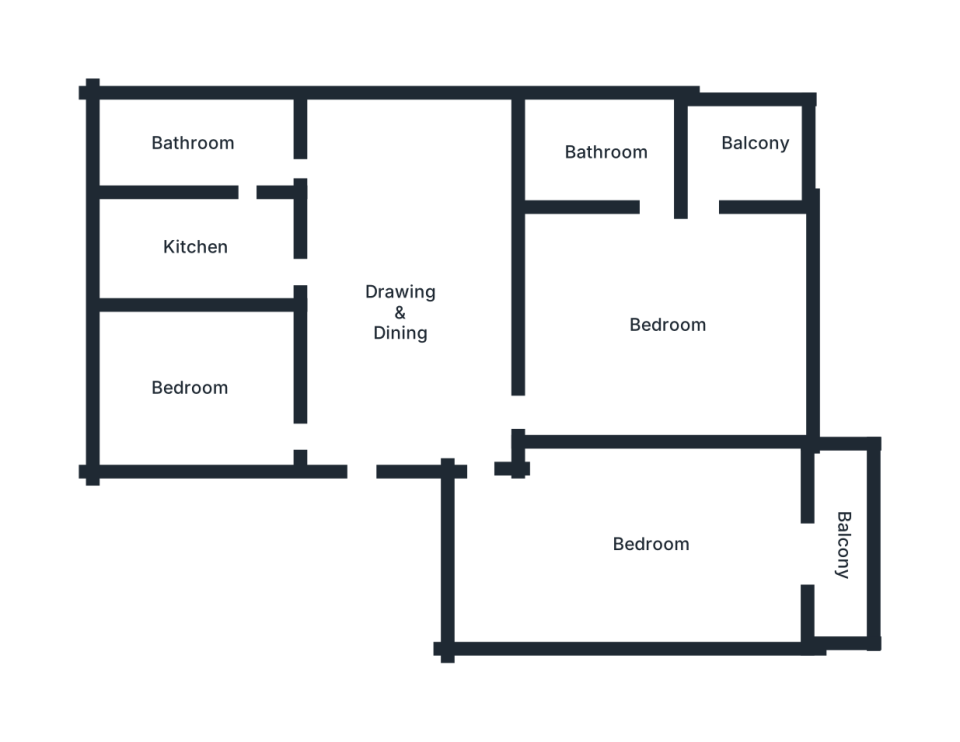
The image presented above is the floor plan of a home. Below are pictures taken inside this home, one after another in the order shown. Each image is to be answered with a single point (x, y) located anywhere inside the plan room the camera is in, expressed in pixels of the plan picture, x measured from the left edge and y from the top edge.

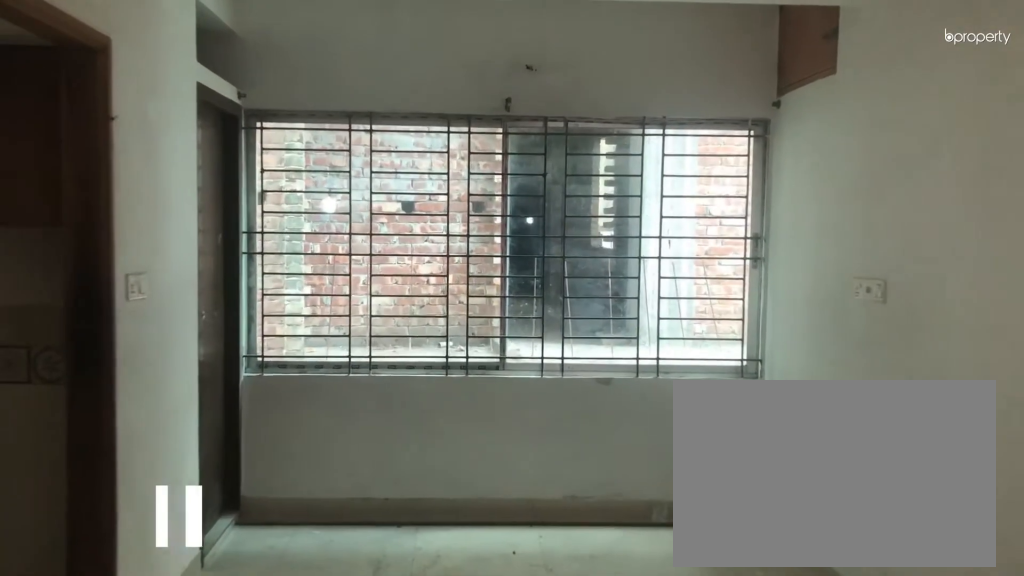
(409, 312)
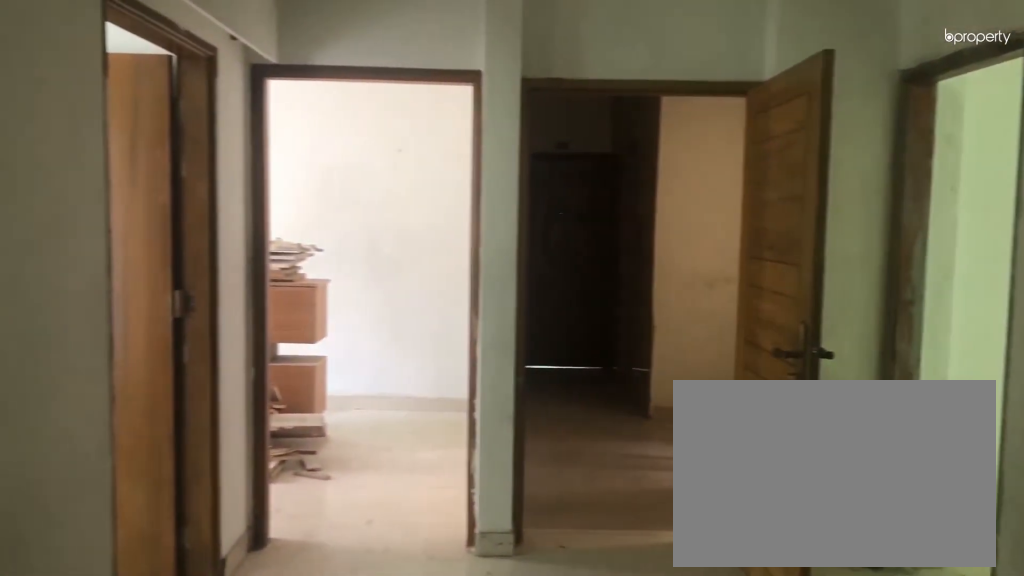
(409, 312)
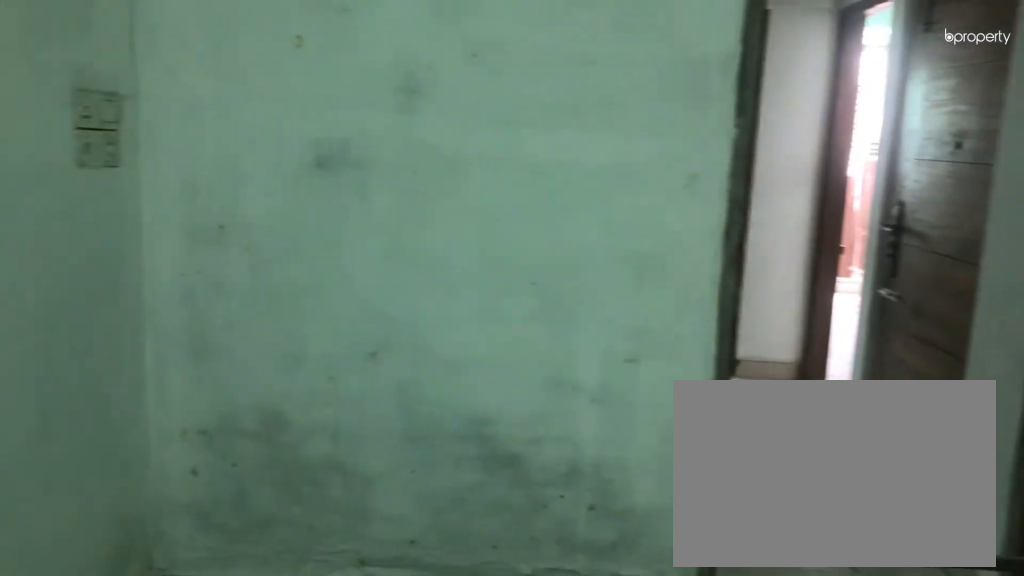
(189, 389)
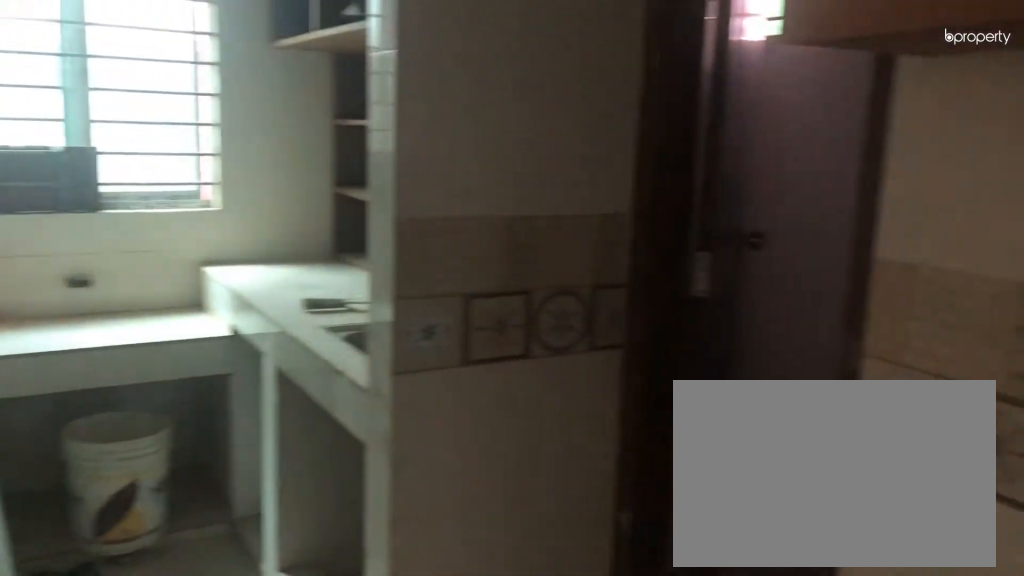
(206, 242)
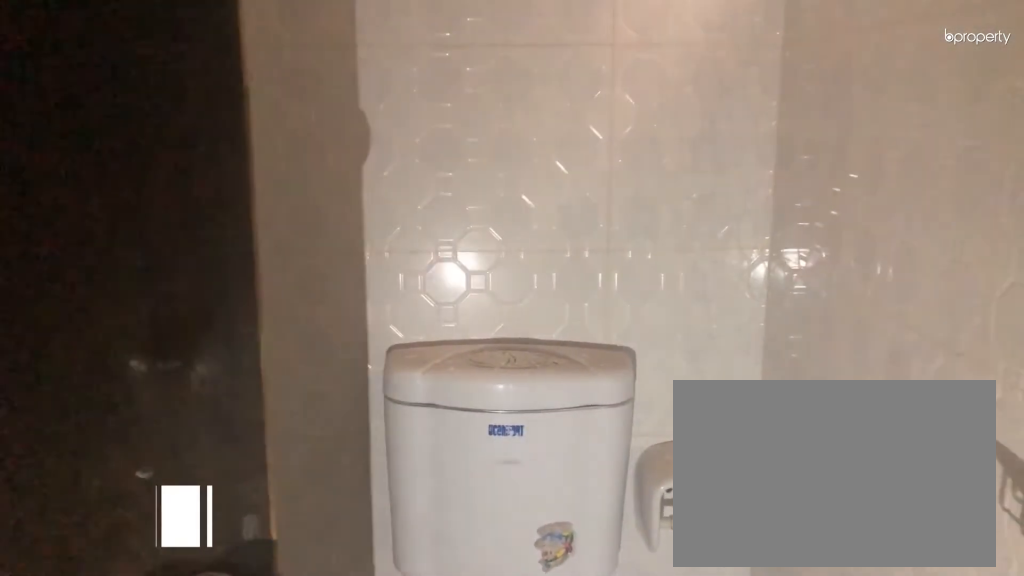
(195, 143)
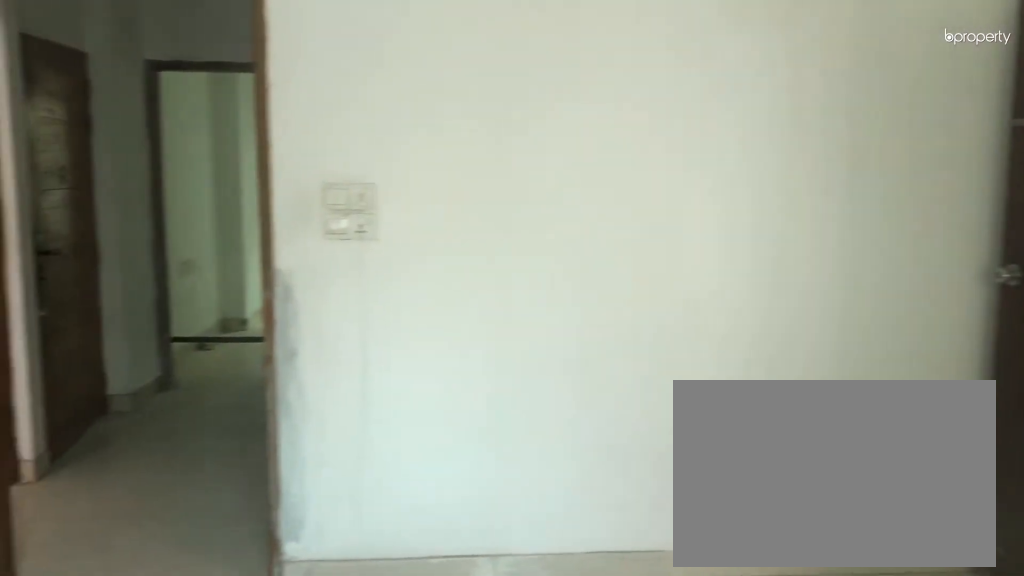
(671, 323)
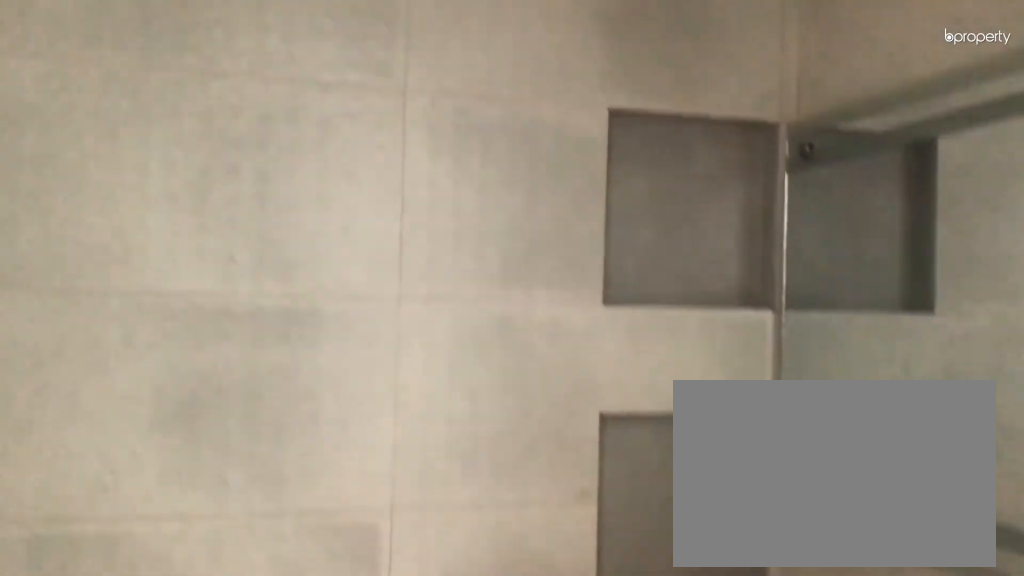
(626, 150)
